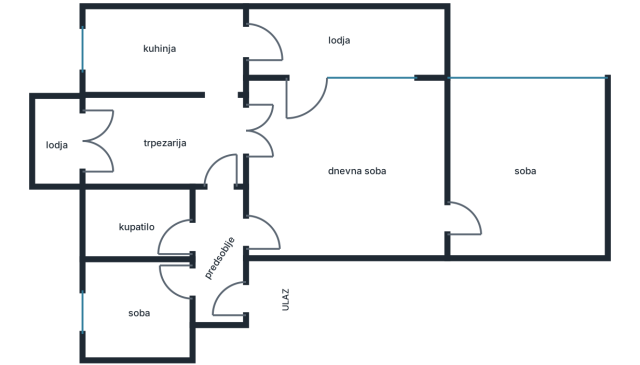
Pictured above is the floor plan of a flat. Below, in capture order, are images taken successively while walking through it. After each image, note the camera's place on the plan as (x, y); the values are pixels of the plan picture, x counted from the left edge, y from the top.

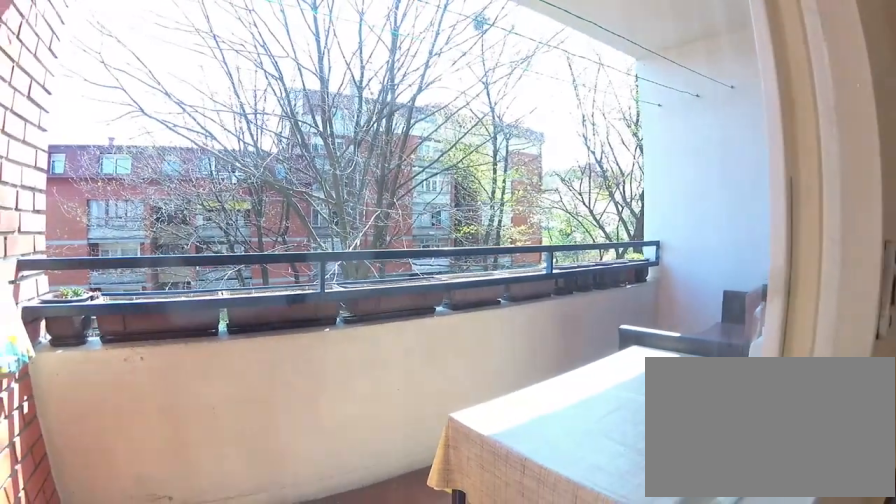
(274, 106)
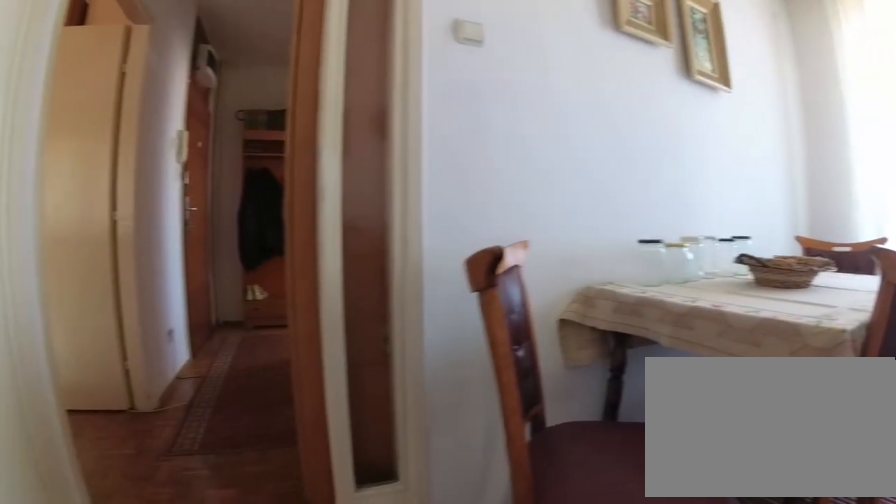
(213, 111)
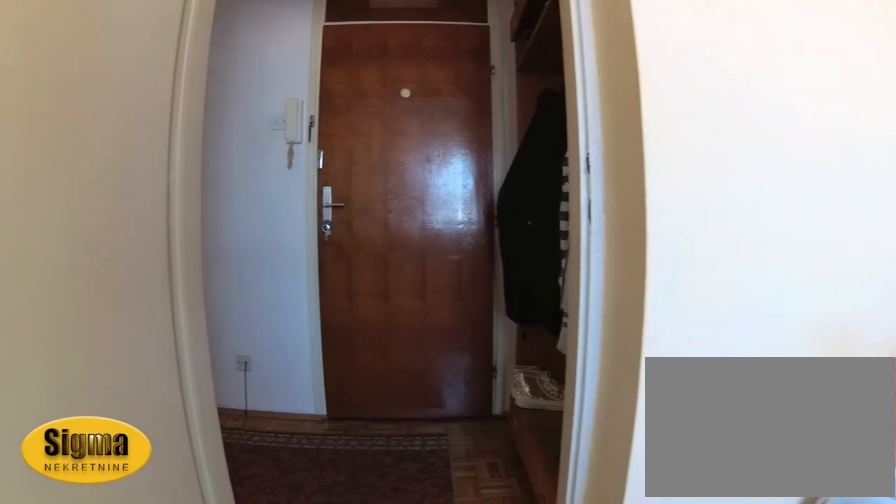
(102, 286)
